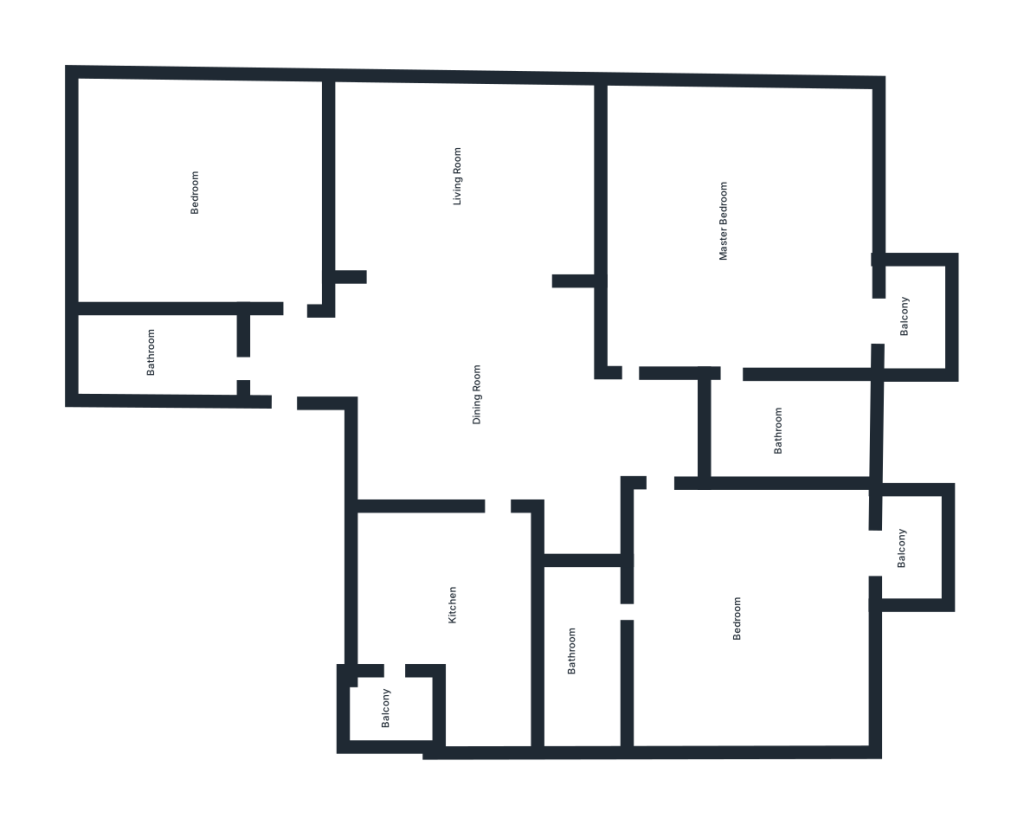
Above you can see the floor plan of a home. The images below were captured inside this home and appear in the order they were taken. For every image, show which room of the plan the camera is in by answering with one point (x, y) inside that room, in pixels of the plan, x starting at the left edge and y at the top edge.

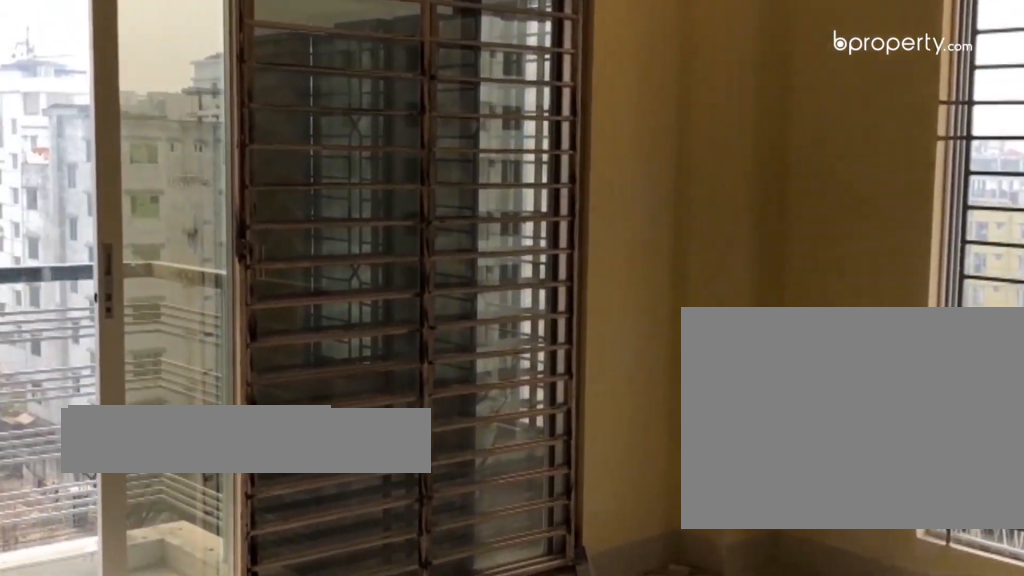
(723, 584)
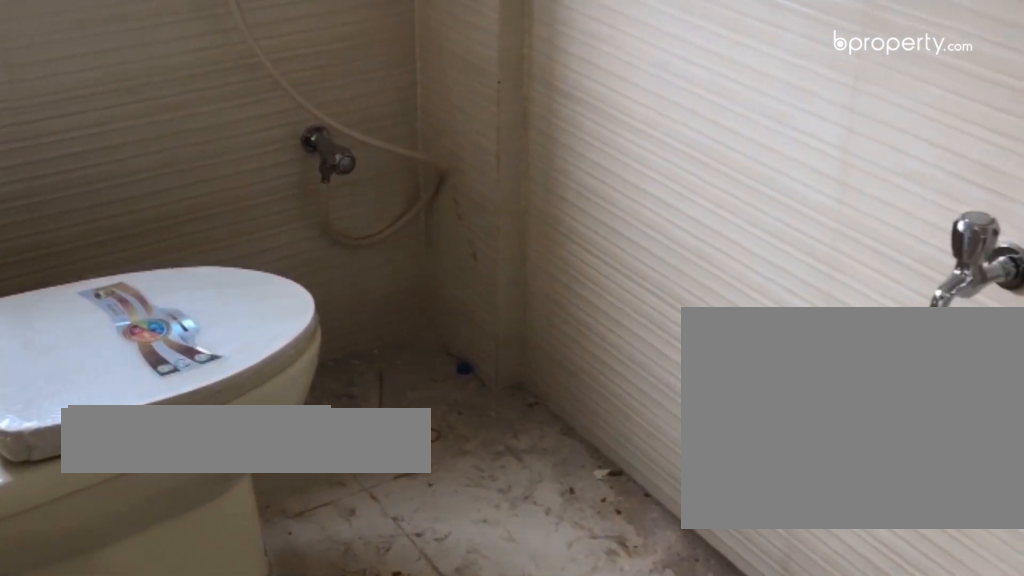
(570, 651)
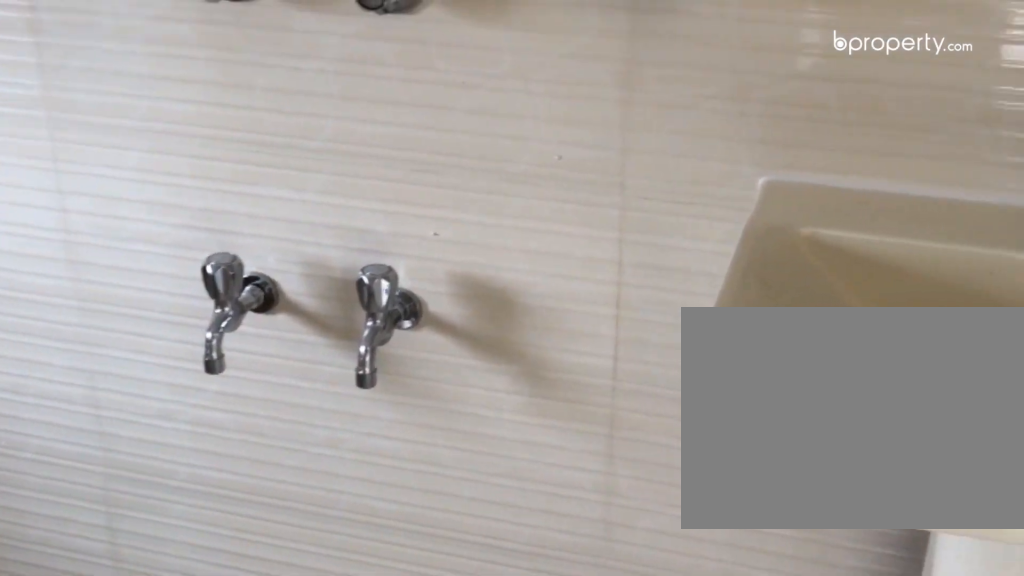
(570, 651)
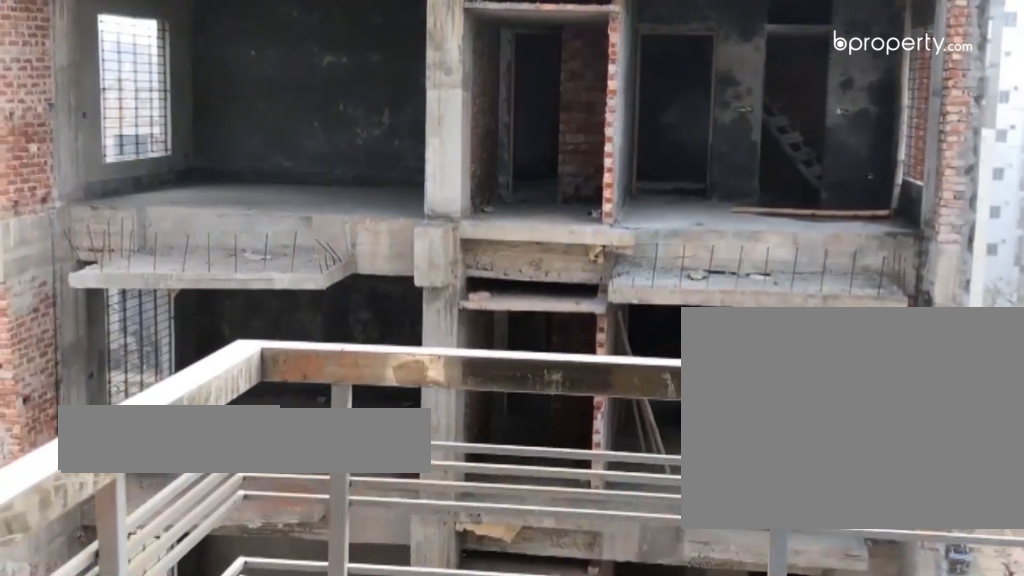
(928, 541)
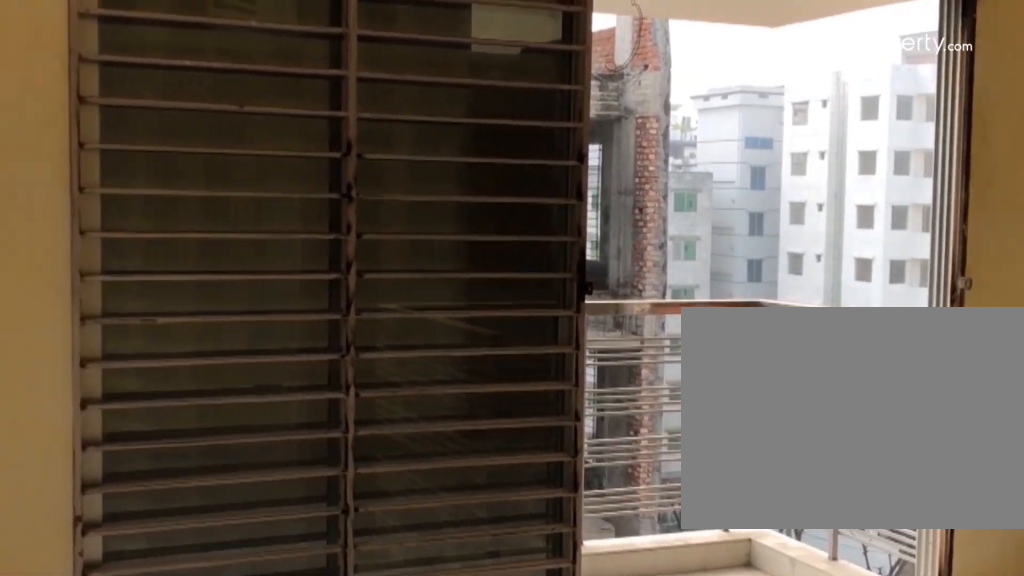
(719, 206)
